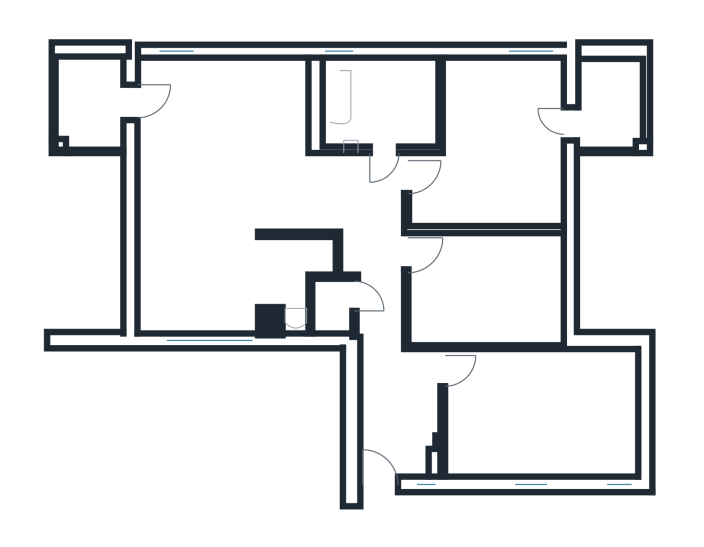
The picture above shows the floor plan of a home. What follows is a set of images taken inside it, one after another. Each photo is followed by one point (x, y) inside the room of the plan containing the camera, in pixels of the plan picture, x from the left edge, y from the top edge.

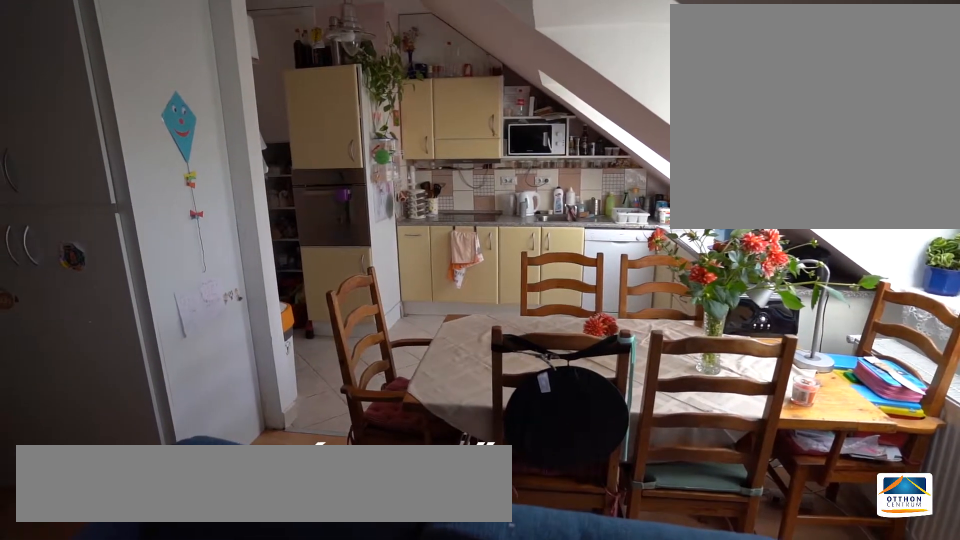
(231, 138)
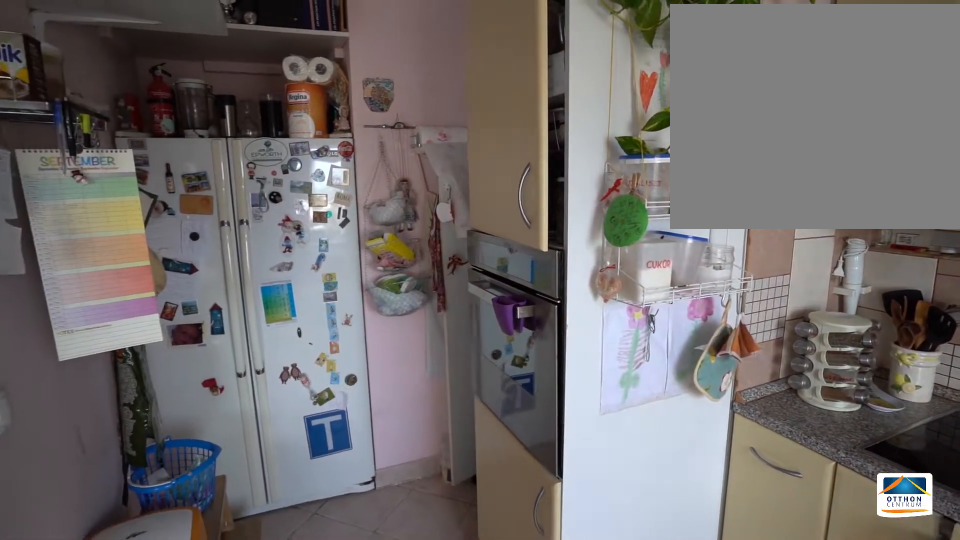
(209, 279)
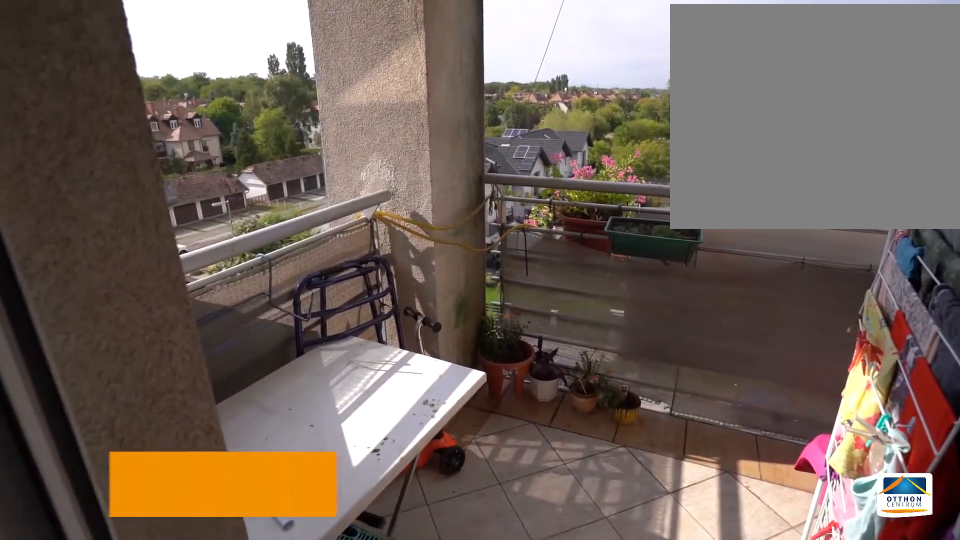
(87, 102)
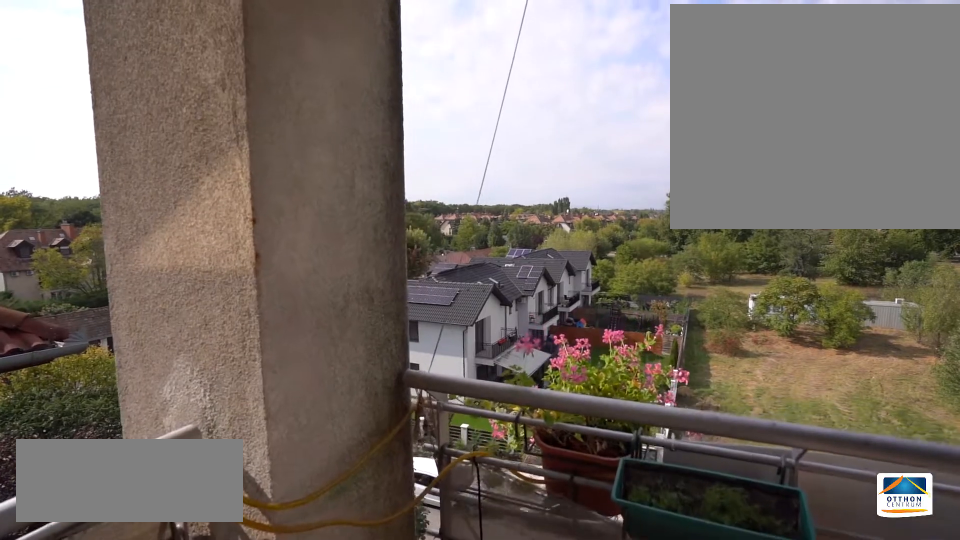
(87, 102)
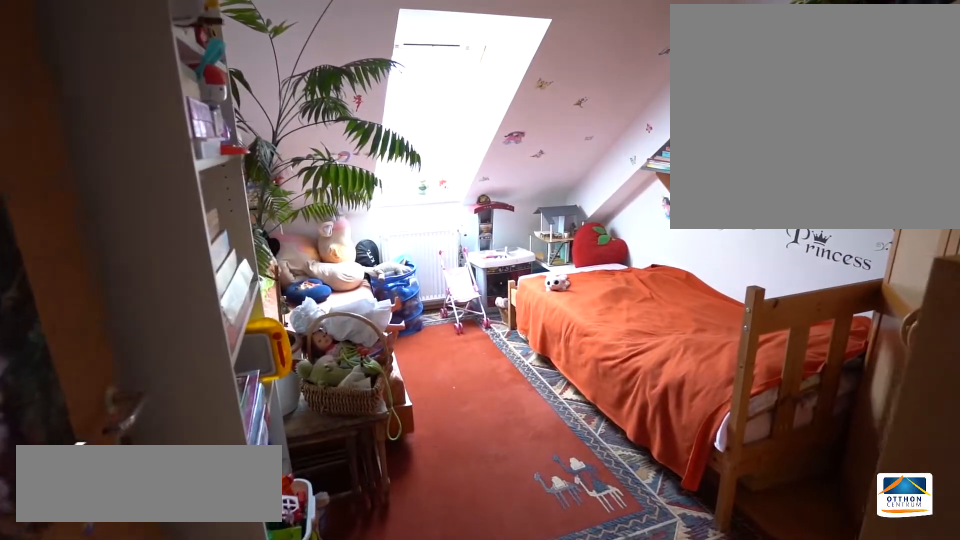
(492, 293)
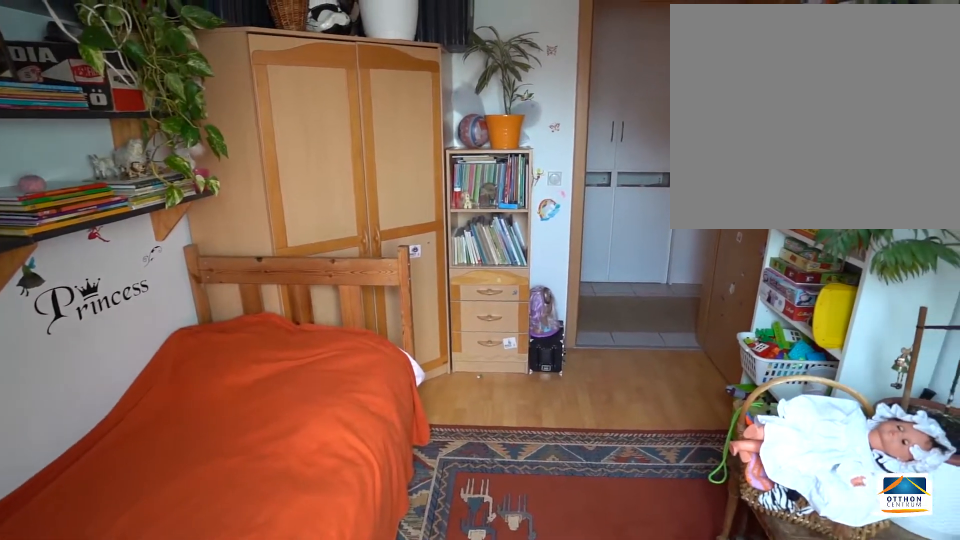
(492, 293)
